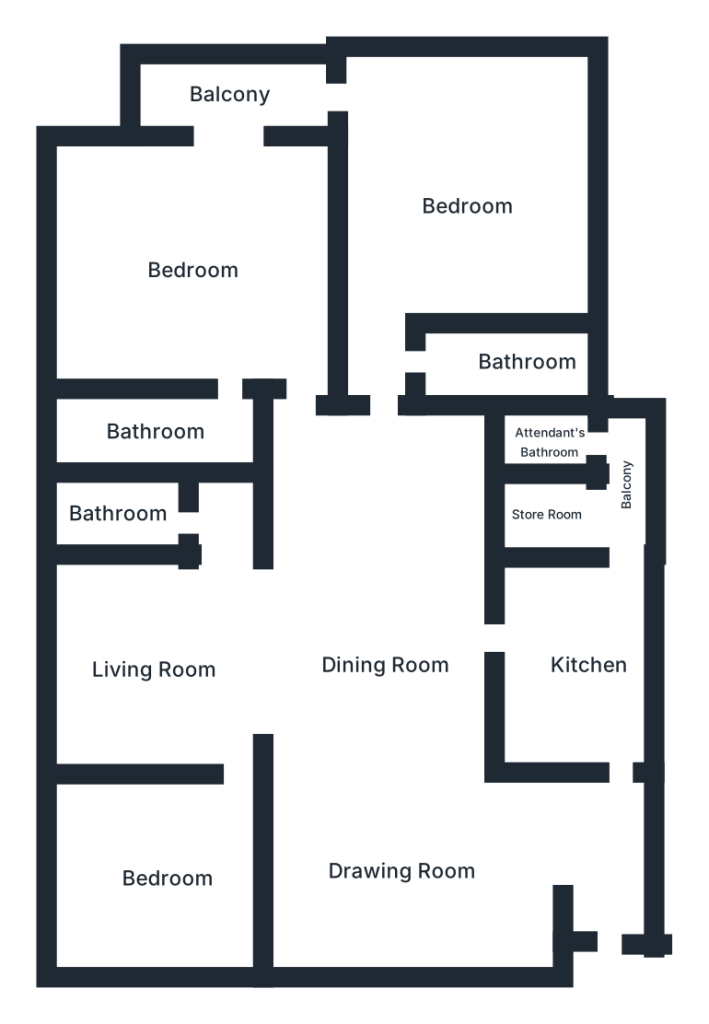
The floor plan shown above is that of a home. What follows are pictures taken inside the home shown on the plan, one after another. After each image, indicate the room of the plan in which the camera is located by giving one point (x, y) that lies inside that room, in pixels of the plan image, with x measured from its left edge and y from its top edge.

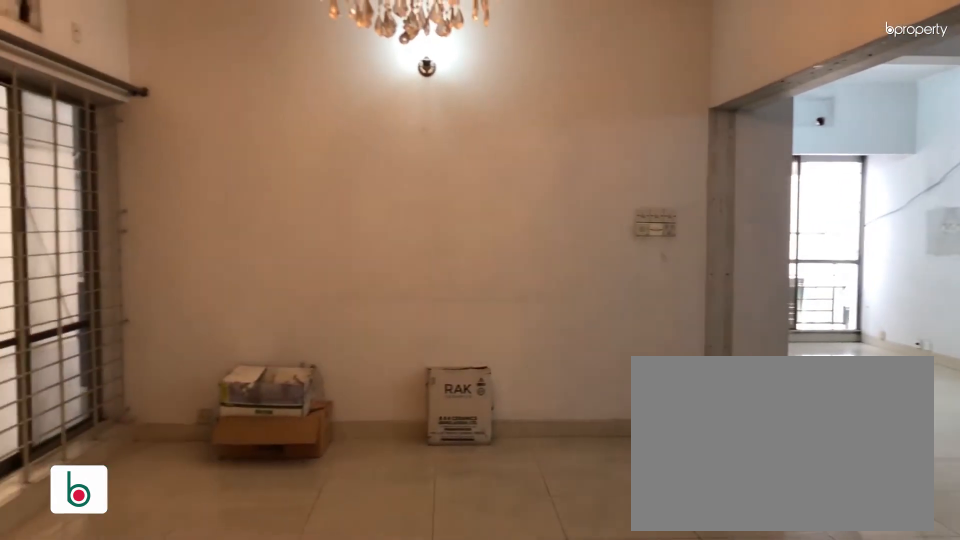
(402, 865)
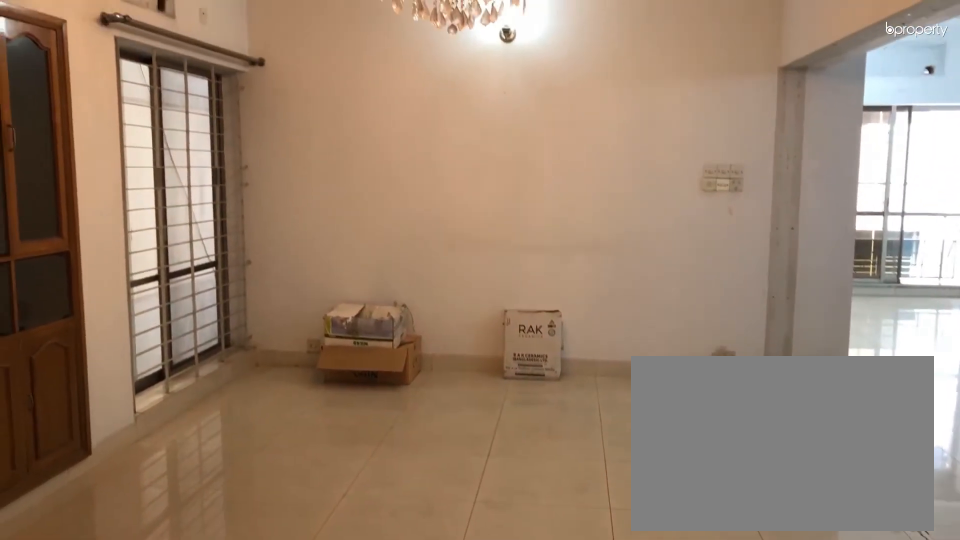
(402, 865)
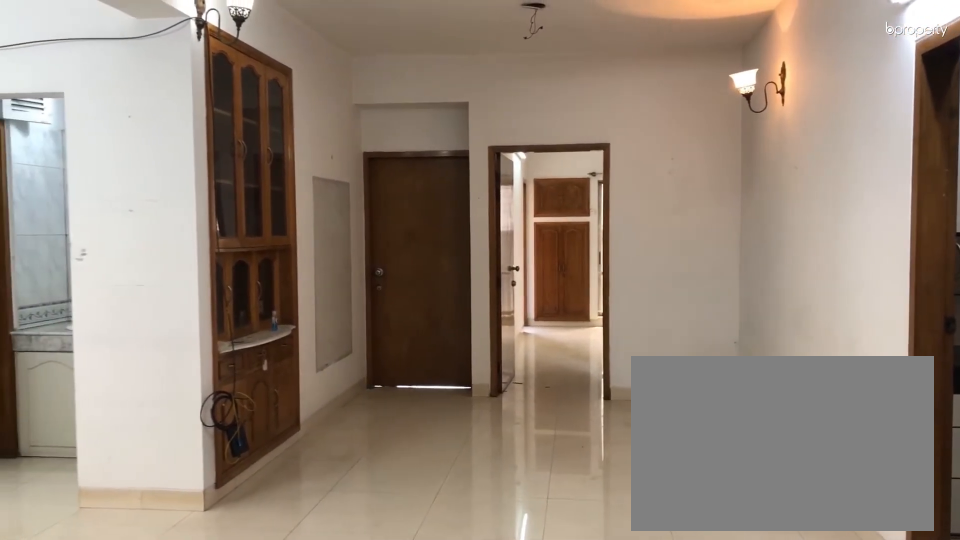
(392, 660)
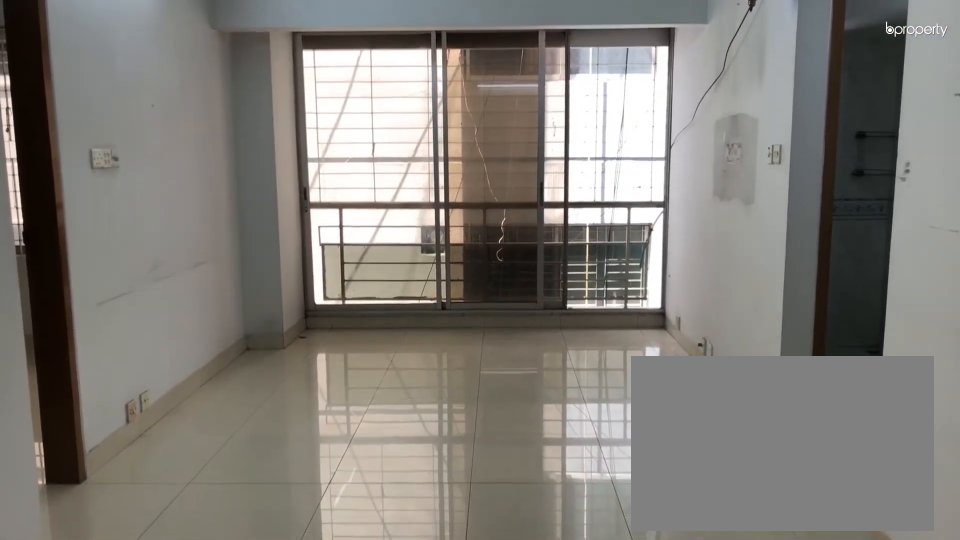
(145, 660)
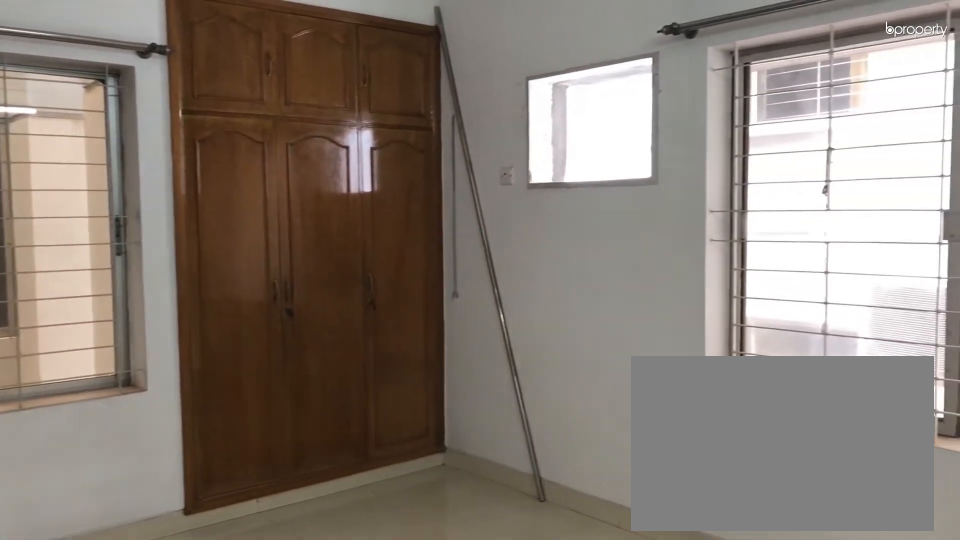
(169, 878)
